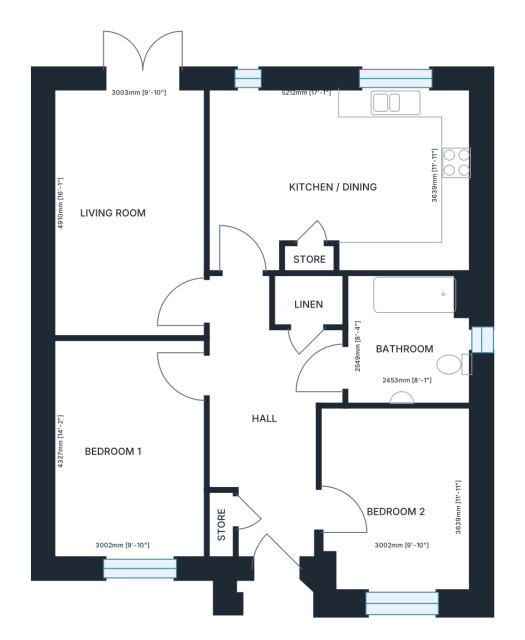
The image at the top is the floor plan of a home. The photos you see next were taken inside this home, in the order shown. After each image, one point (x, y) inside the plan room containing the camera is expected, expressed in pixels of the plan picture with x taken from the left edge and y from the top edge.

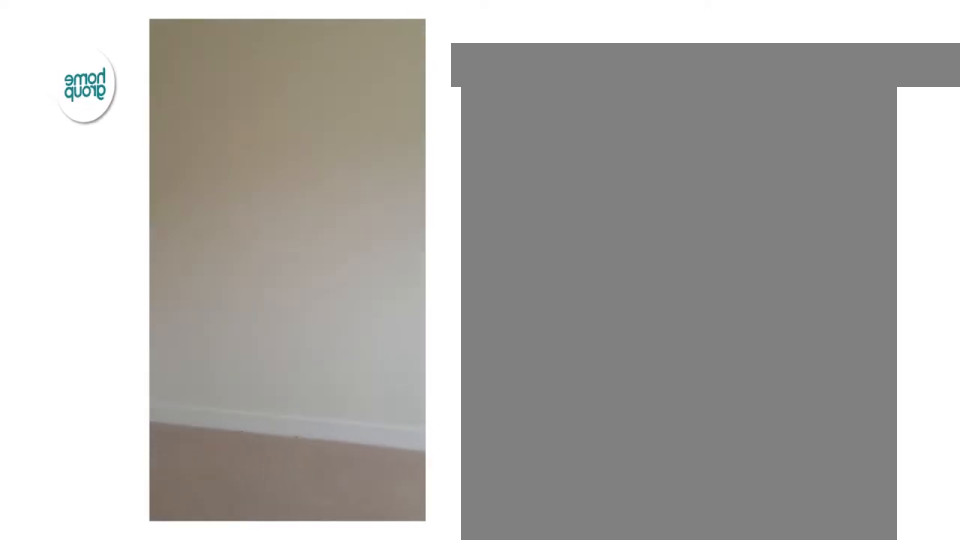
(398, 499)
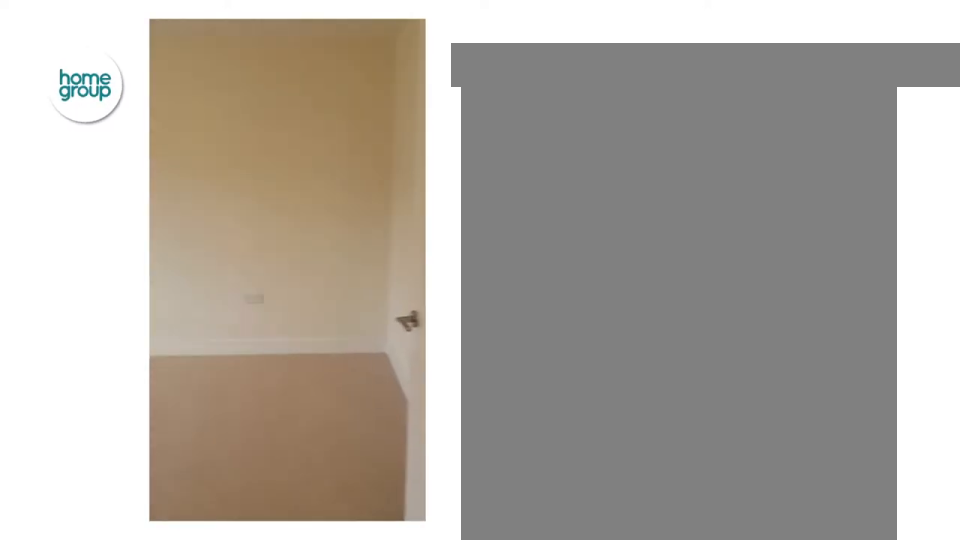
(129, 448)
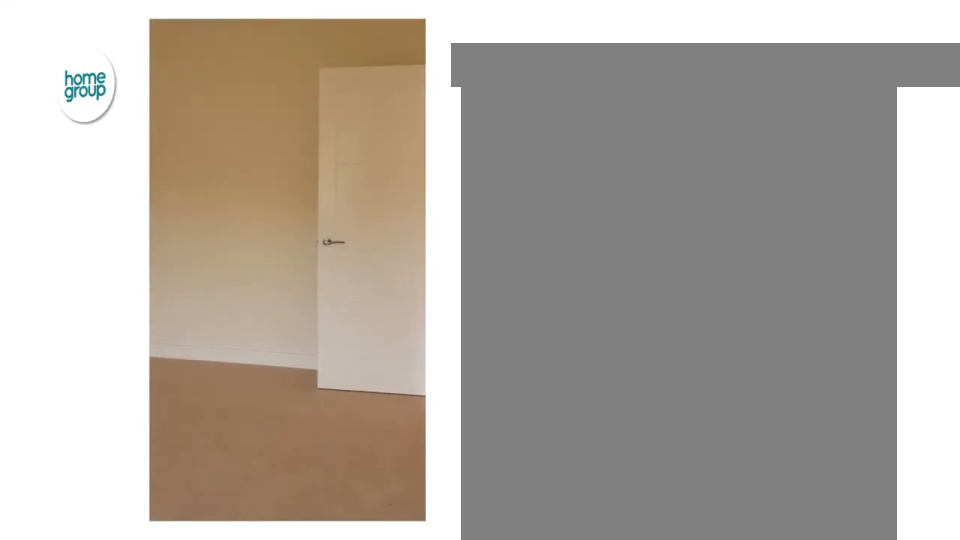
(129, 448)
